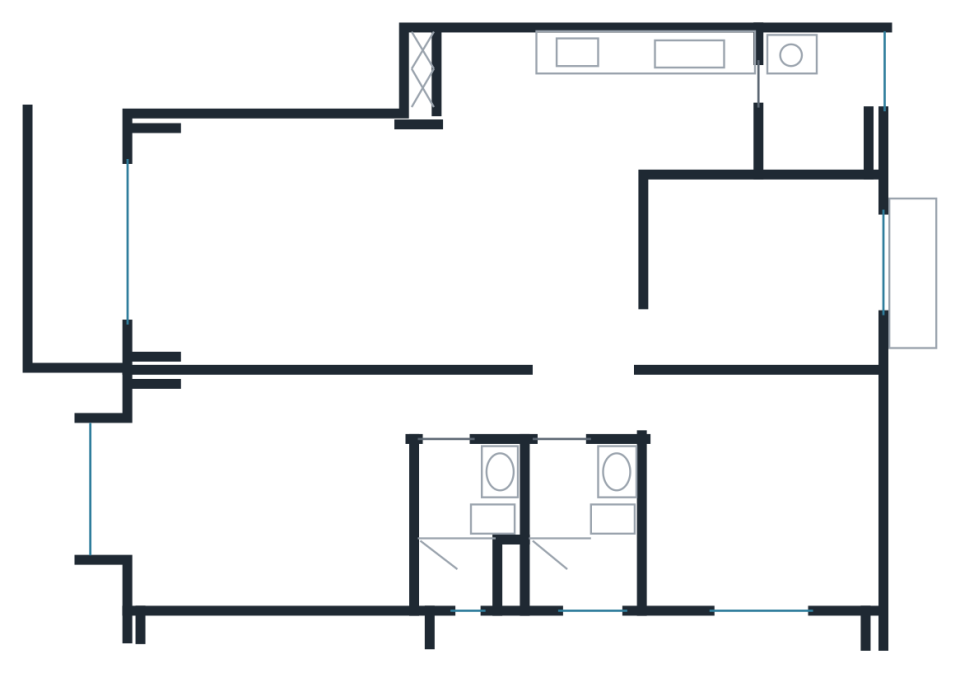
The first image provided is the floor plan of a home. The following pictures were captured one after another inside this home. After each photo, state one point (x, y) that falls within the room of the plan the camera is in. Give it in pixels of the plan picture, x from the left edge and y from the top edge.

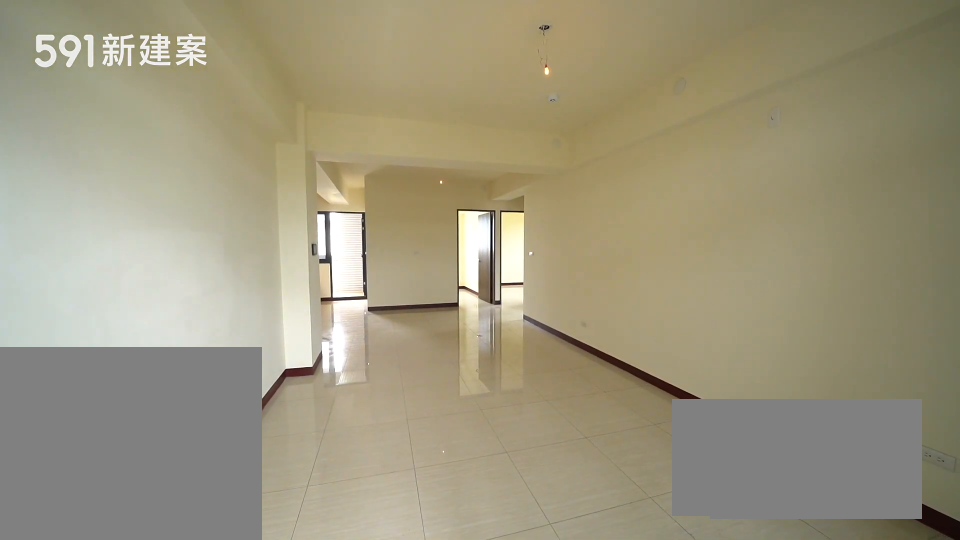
(389, 242)
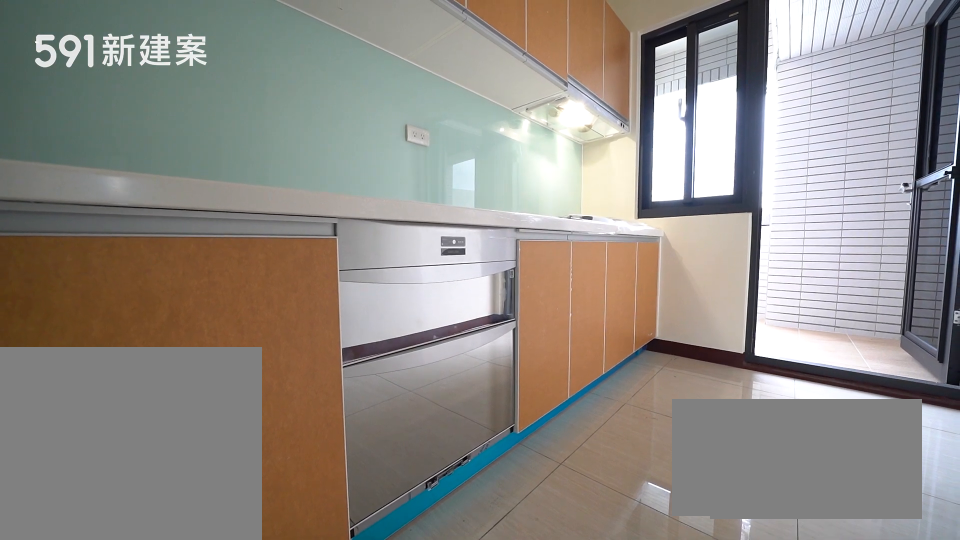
(600, 104)
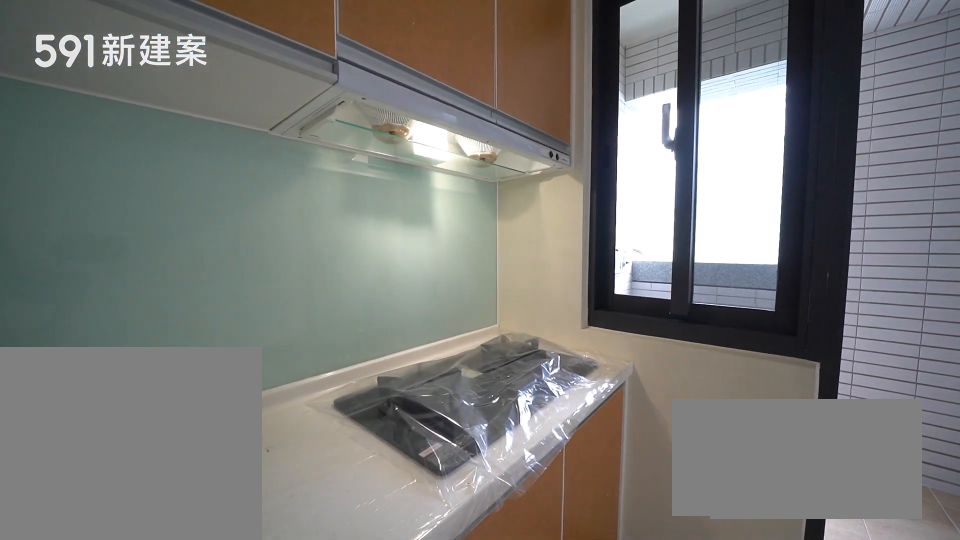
(600, 104)
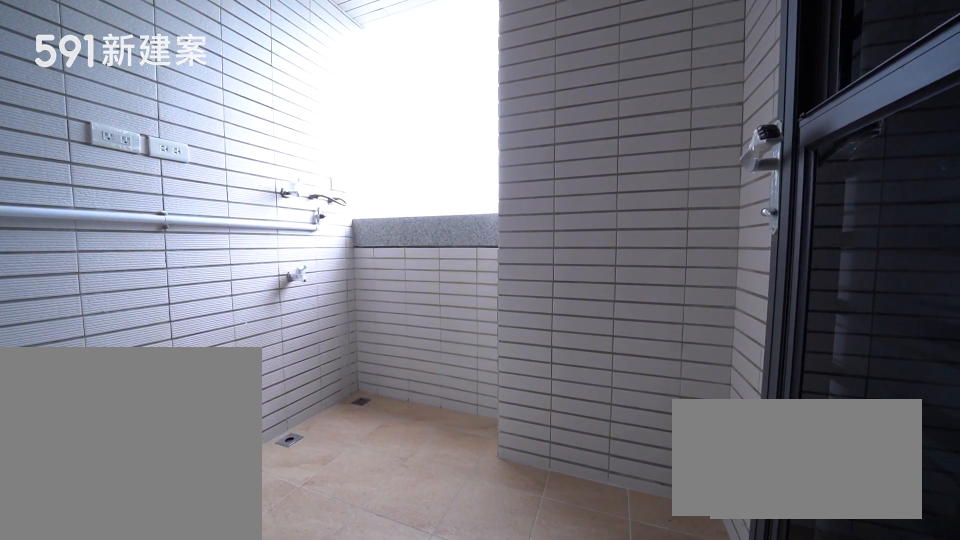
(819, 99)
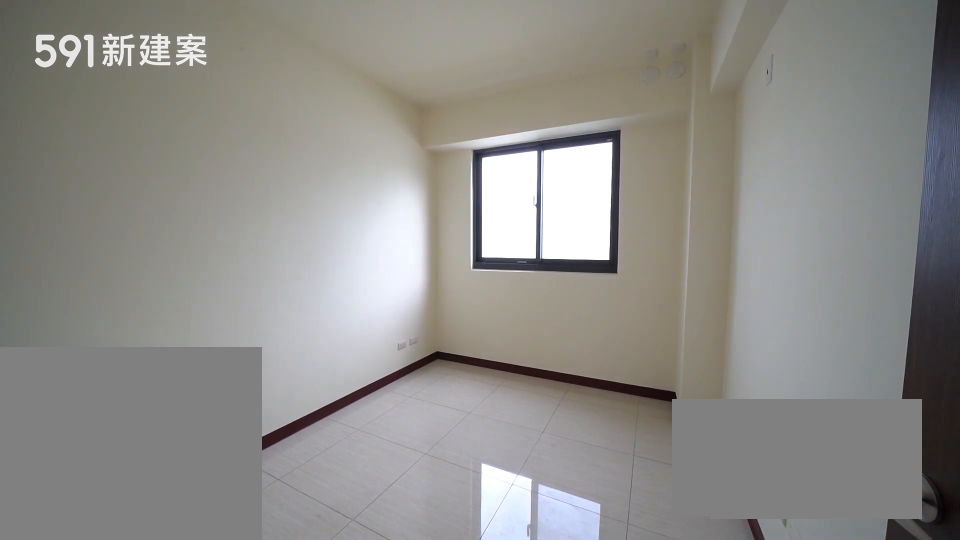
(767, 272)
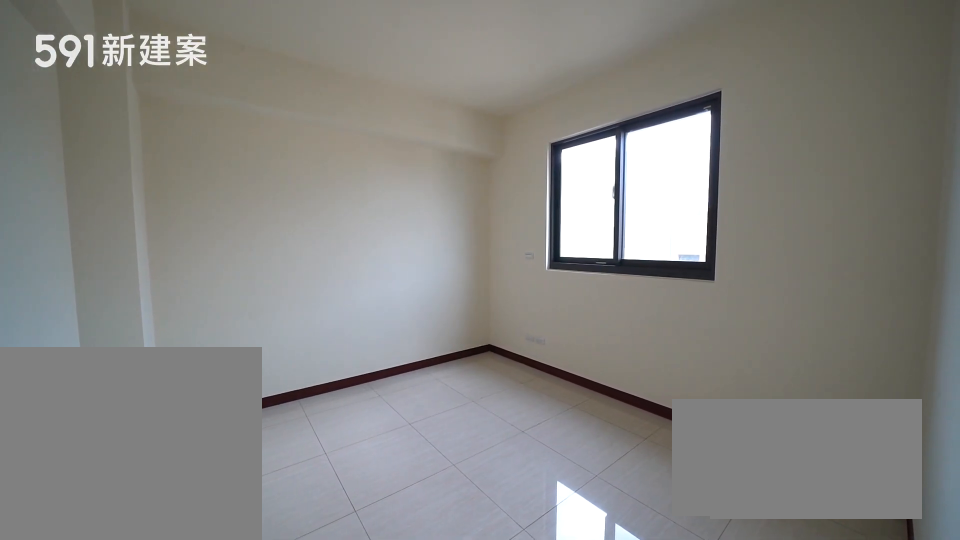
(765, 498)
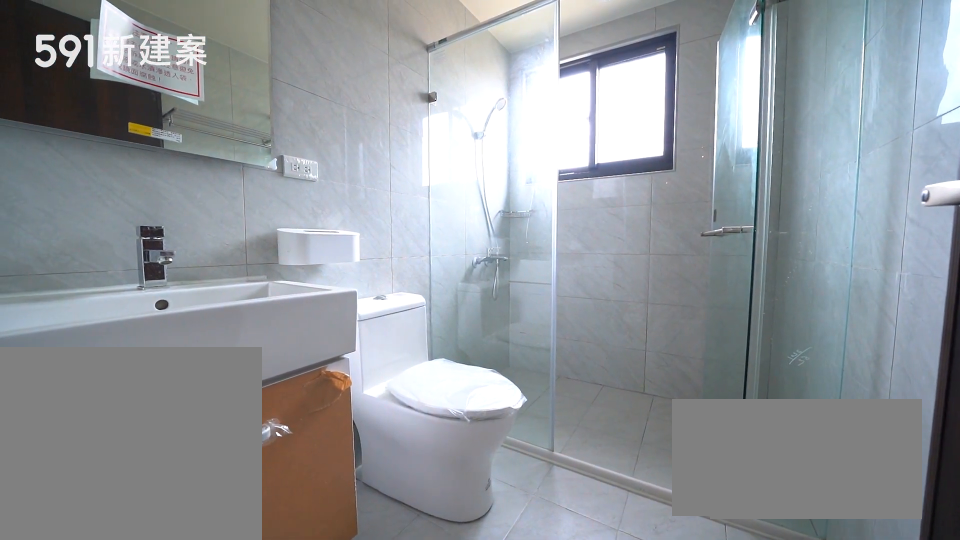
(585, 533)
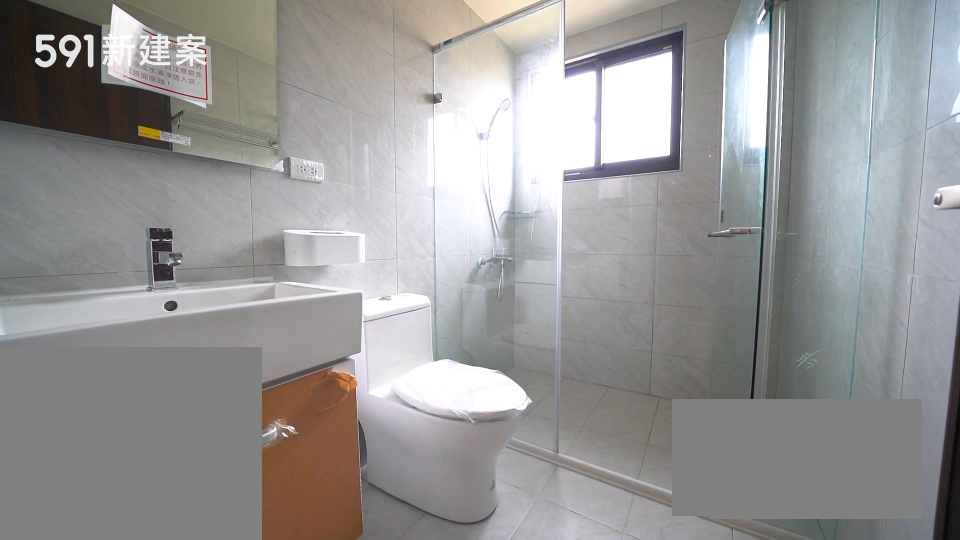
(585, 533)
